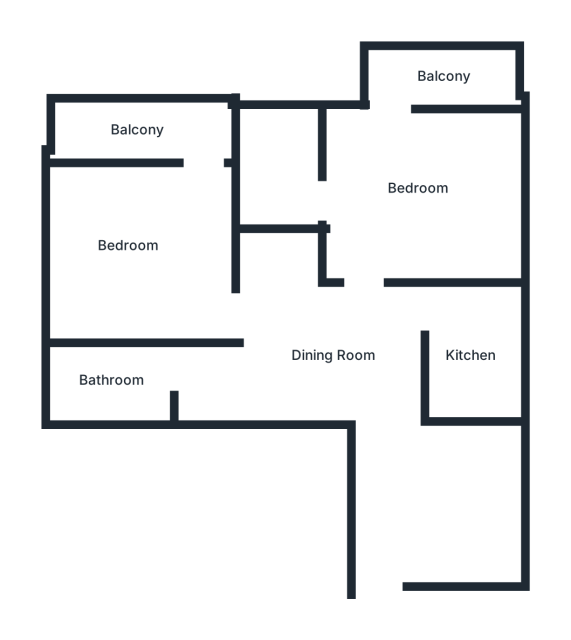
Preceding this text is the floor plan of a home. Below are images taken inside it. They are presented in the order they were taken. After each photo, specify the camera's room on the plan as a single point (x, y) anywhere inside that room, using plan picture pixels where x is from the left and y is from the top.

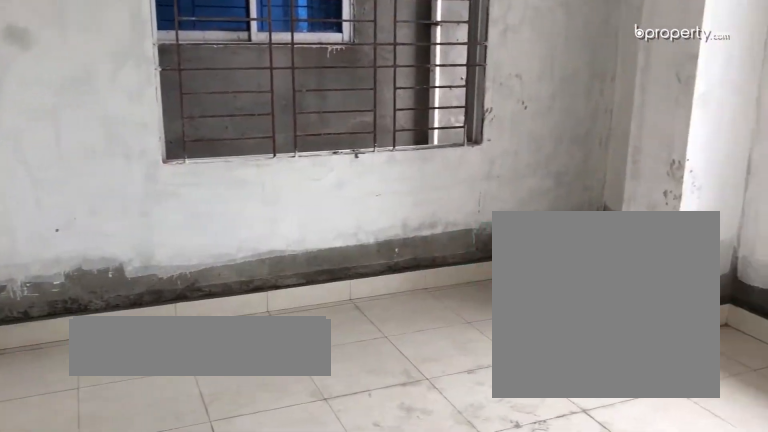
(127, 243)
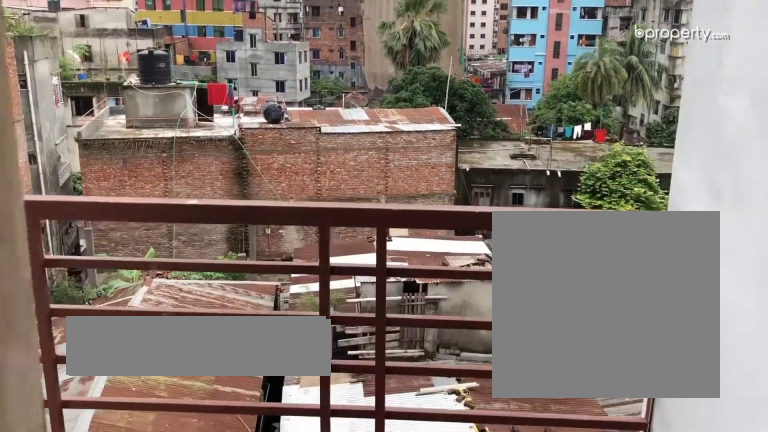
(148, 134)
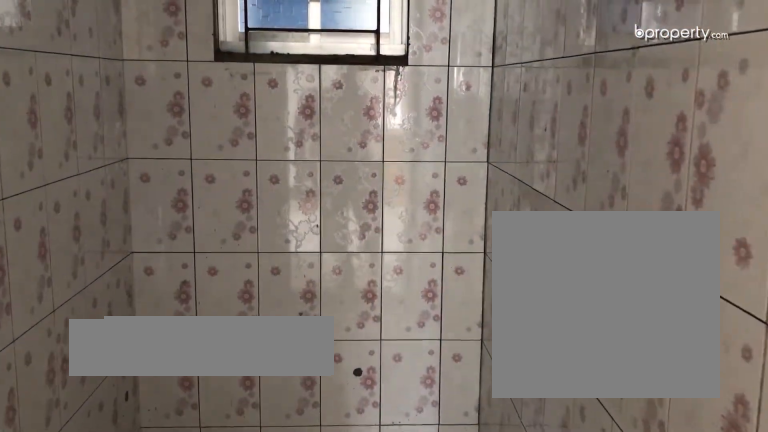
(112, 372)
